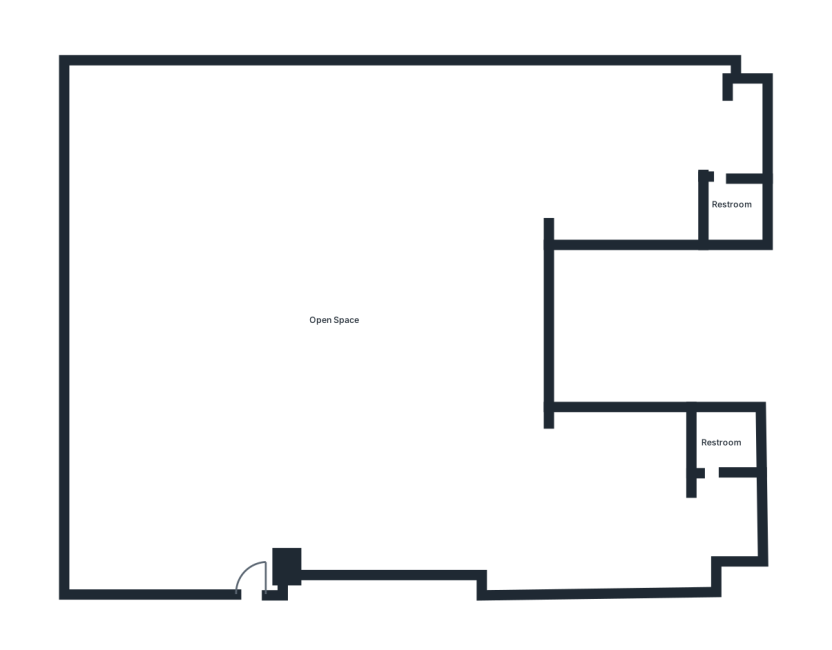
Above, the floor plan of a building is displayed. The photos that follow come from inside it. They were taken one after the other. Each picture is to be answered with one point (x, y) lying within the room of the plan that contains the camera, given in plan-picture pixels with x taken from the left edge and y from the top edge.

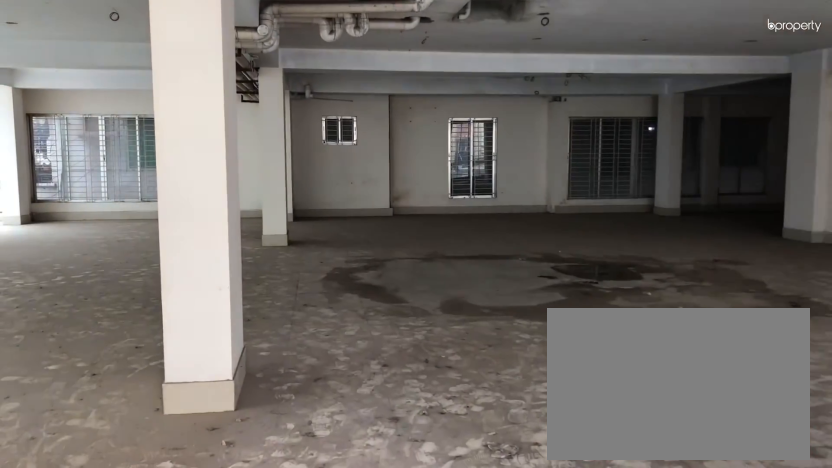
(256, 526)
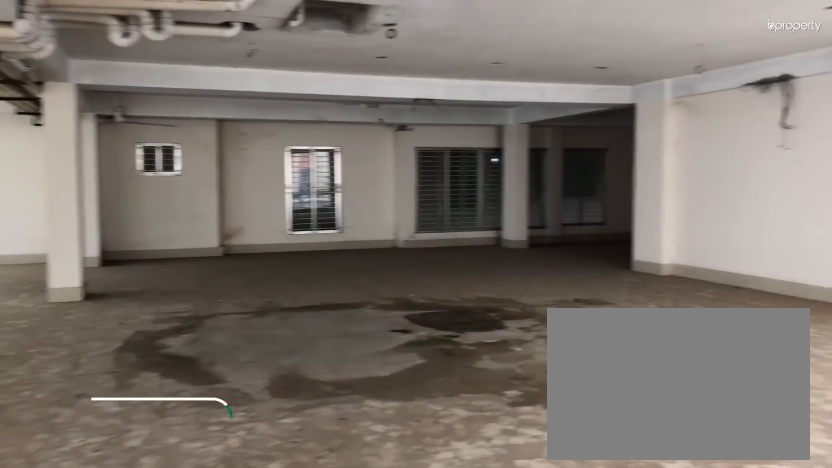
(256, 526)
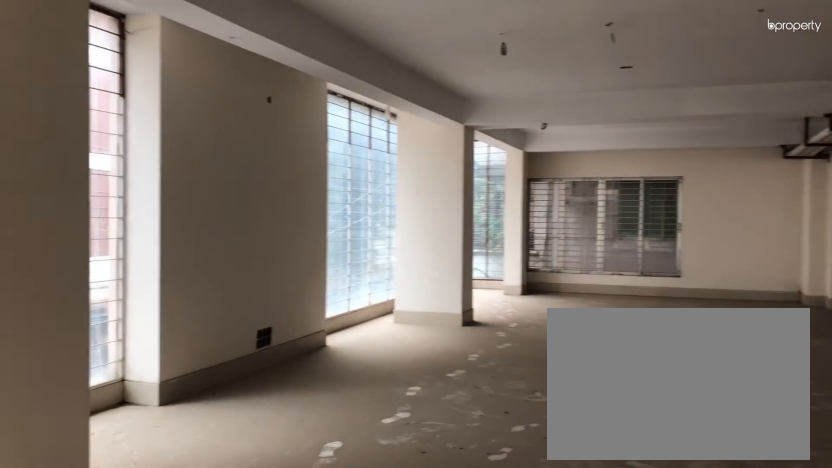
(337, 320)
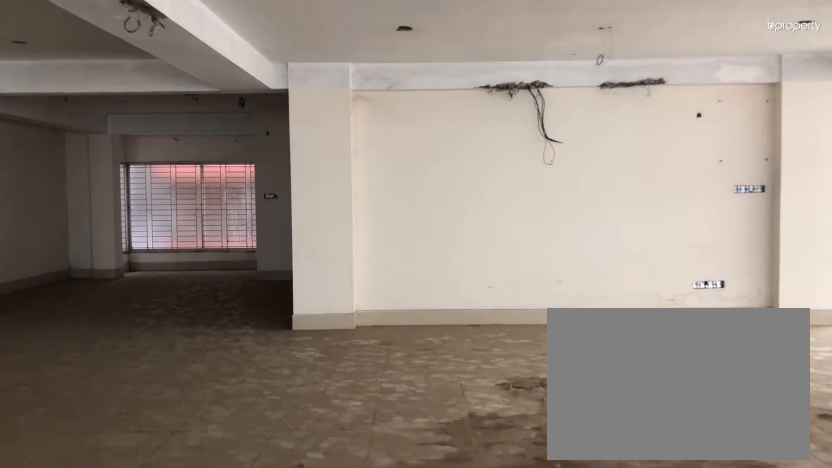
(337, 320)
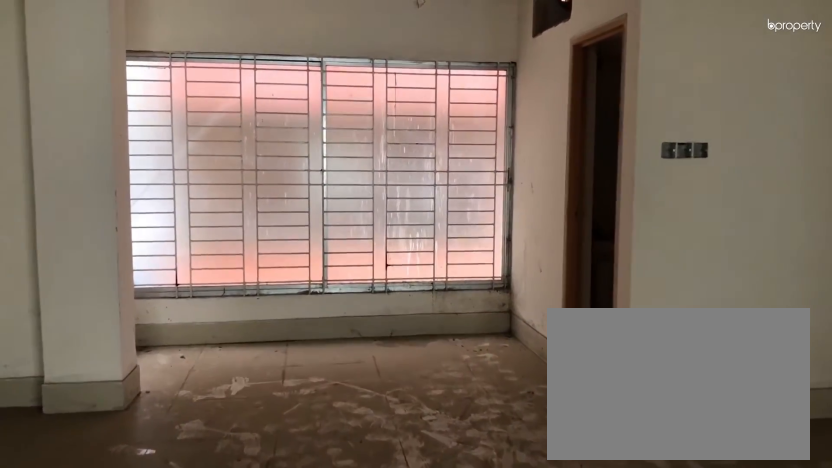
(576, 146)
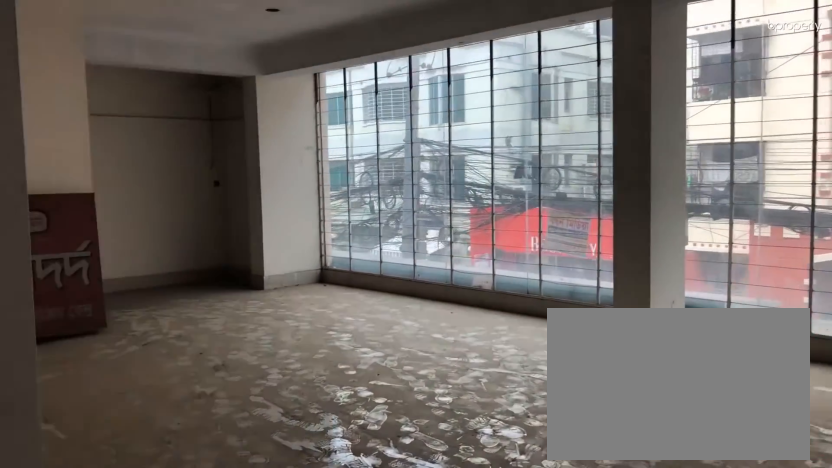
(609, 499)
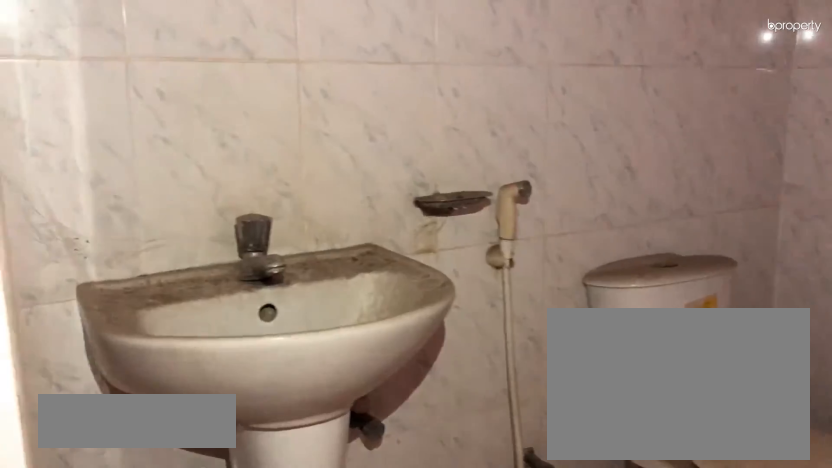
(735, 206)
